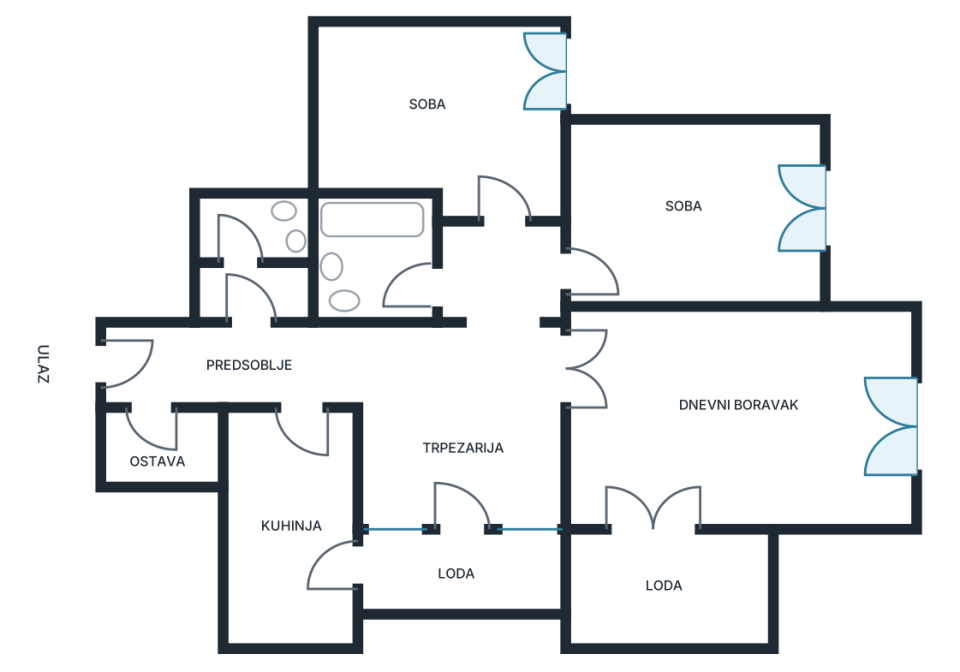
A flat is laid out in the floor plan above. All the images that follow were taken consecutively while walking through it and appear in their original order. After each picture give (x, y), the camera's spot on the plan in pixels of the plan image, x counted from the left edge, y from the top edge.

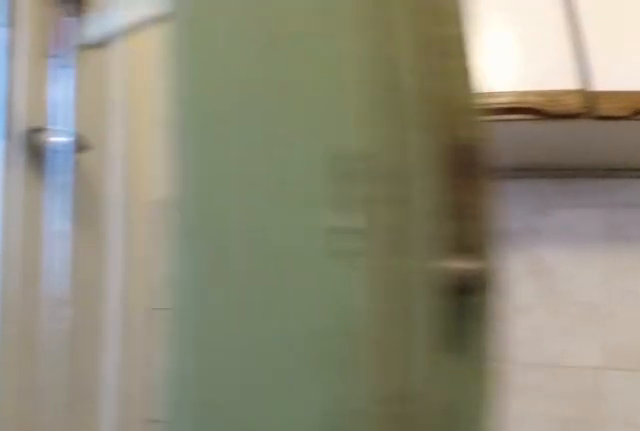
(297, 549)
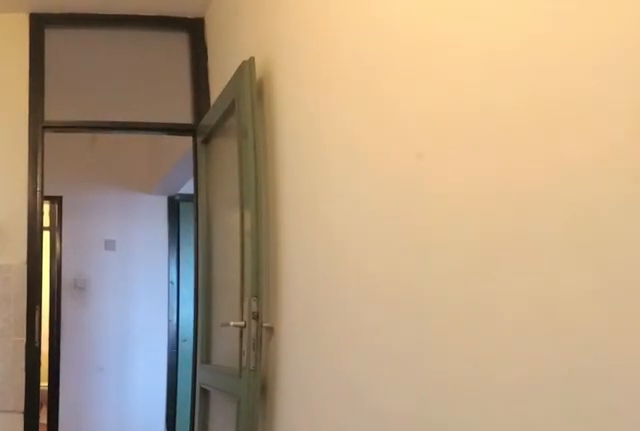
(295, 614)
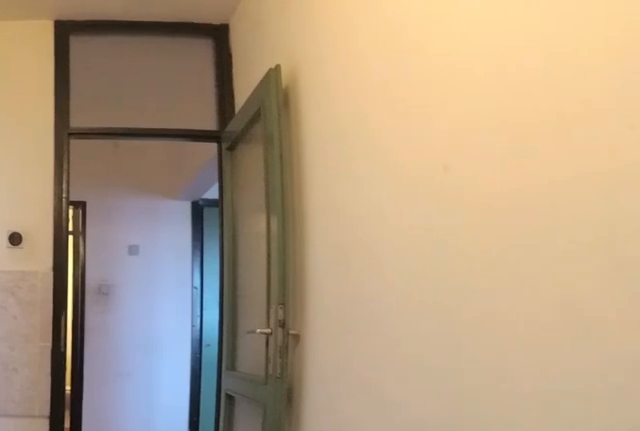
(294, 615)
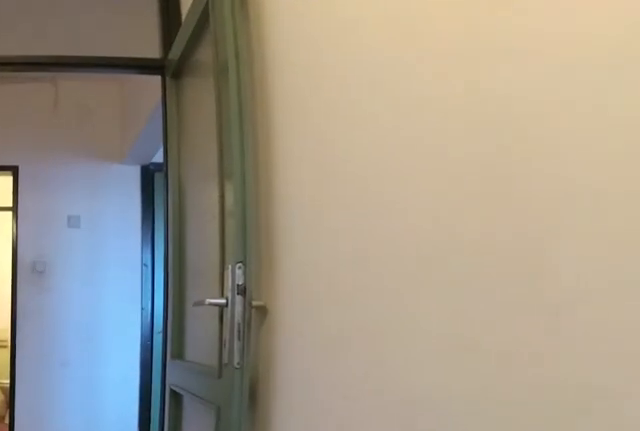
(300, 573)
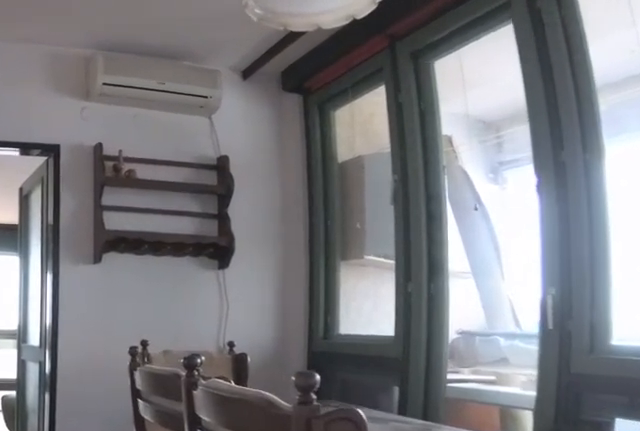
(302, 362)
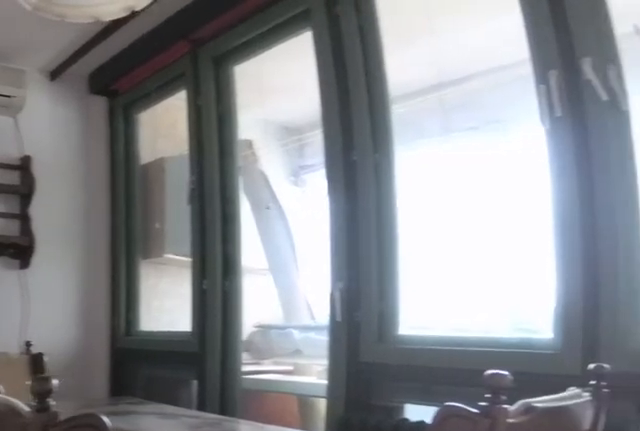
(341, 361)
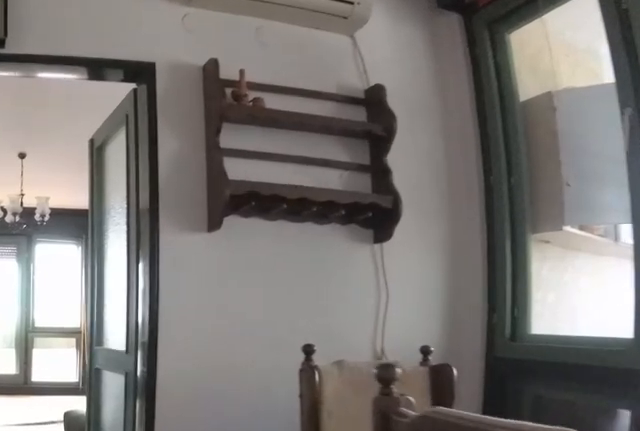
(387, 363)
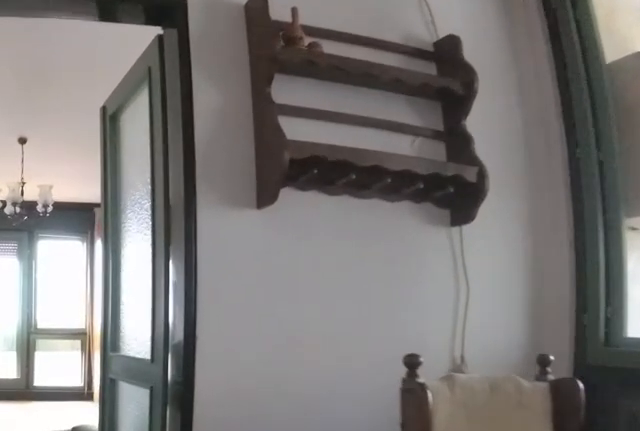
(405, 363)
